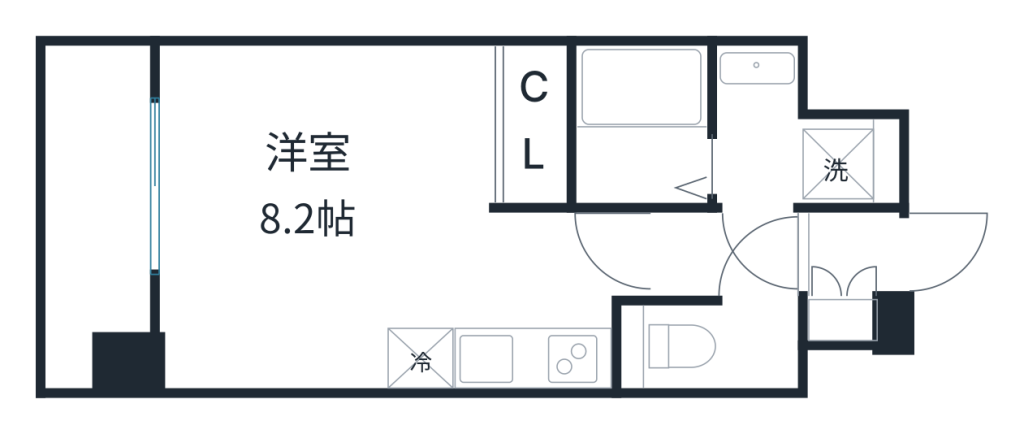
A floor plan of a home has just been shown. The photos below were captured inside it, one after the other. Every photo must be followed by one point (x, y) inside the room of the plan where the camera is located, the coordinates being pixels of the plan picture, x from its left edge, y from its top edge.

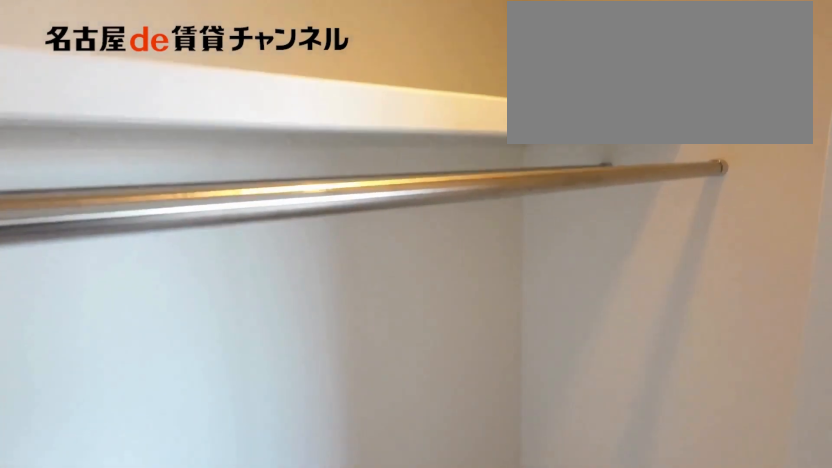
(536, 124)
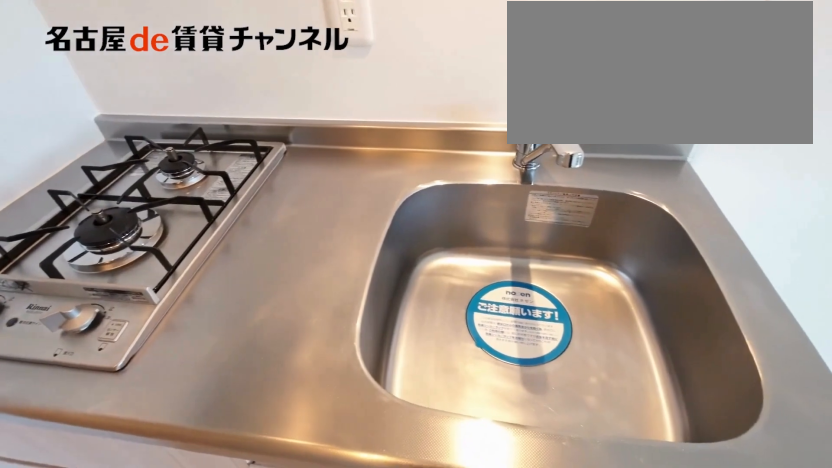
(533, 358)
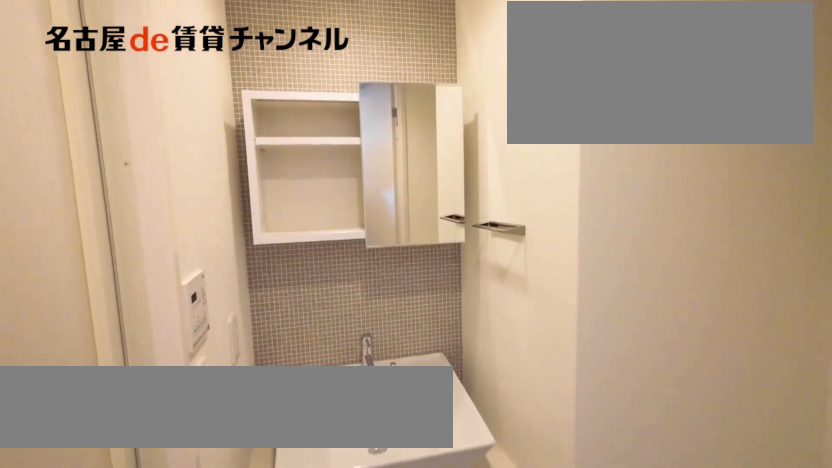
(793, 138)
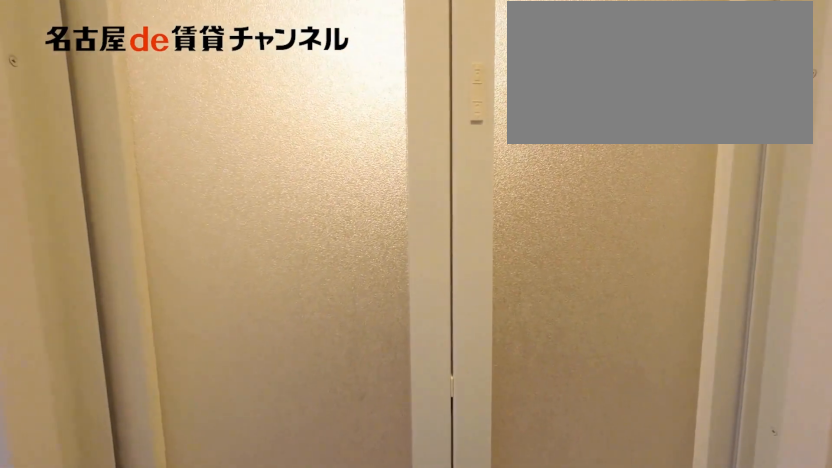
(793, 138)
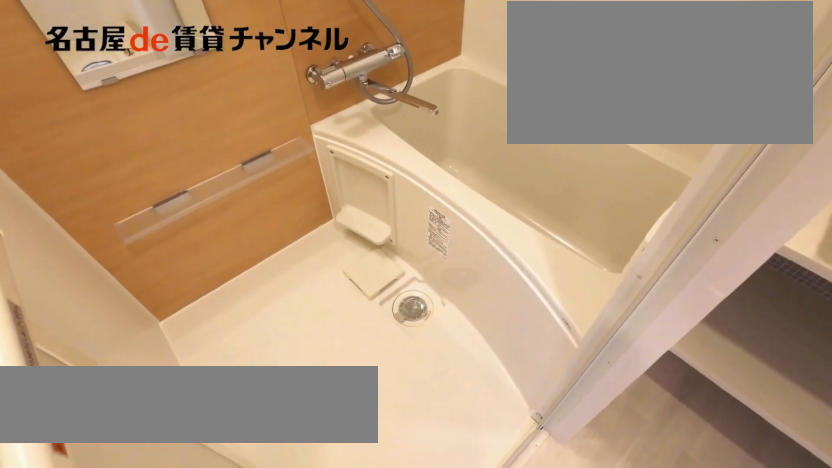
(642, 124)
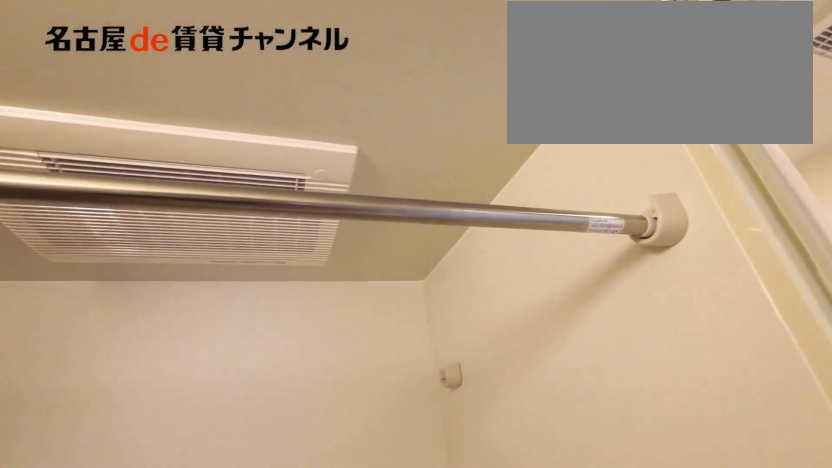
(642, 124)
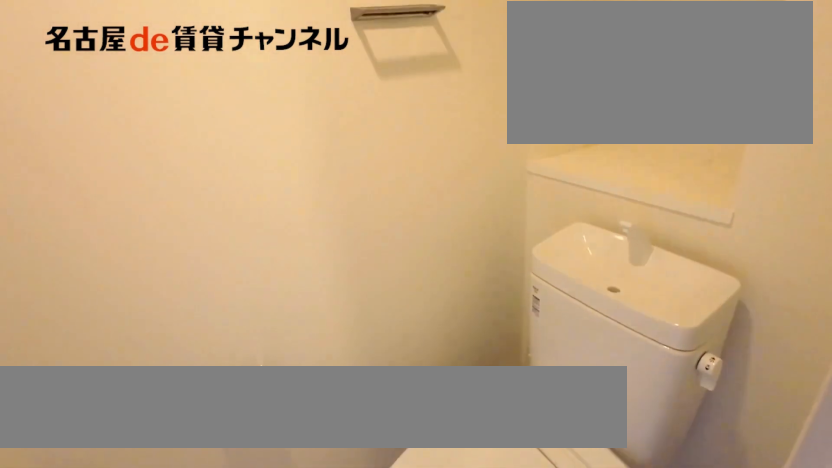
(710, 347)
